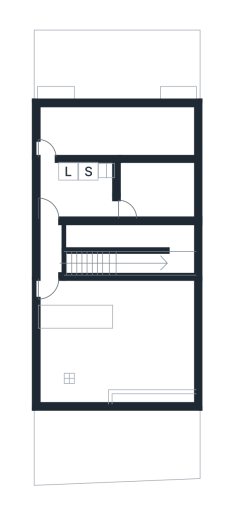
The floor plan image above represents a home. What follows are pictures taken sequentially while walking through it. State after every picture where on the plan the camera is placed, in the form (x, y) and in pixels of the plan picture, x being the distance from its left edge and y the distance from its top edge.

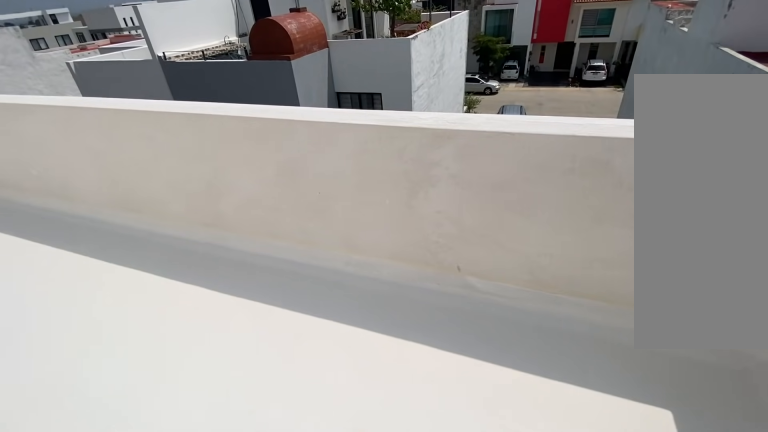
(164, 130)
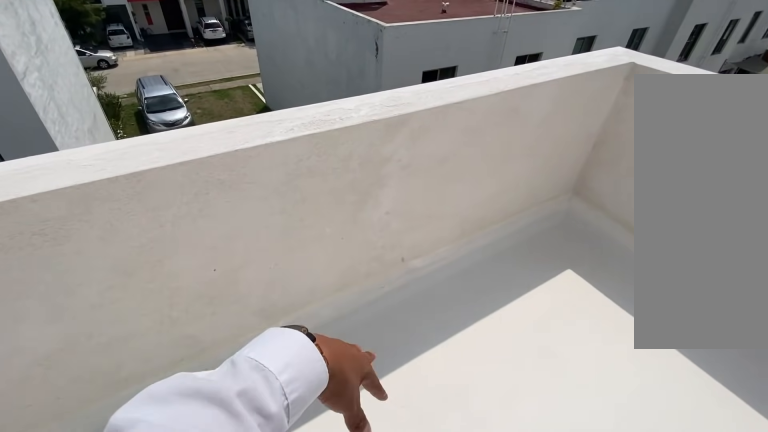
(163, 130)
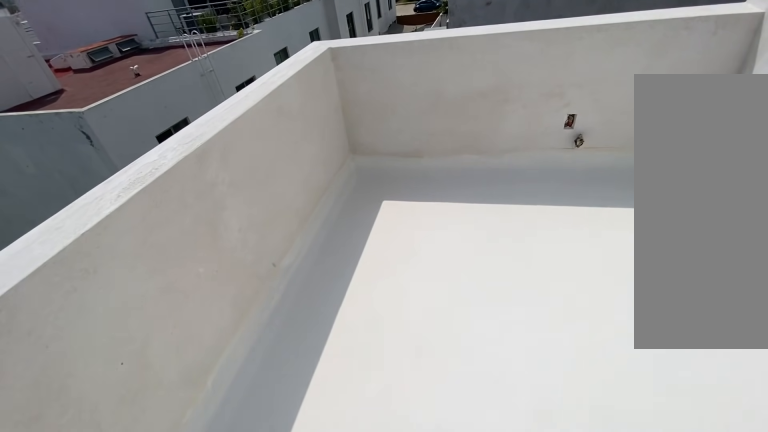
(152, 129)
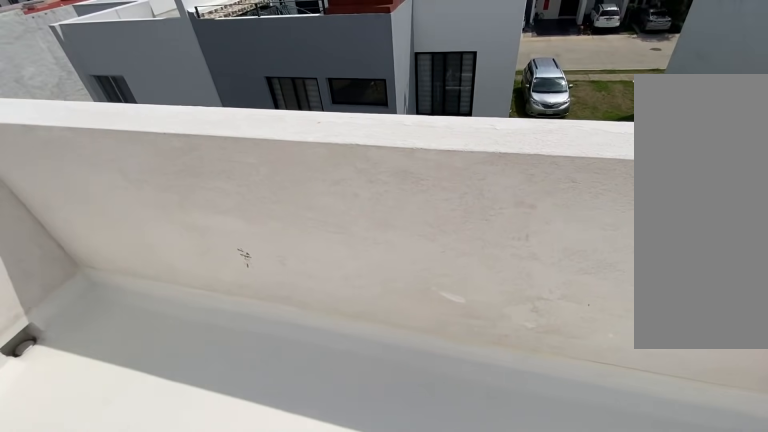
(87, 127)
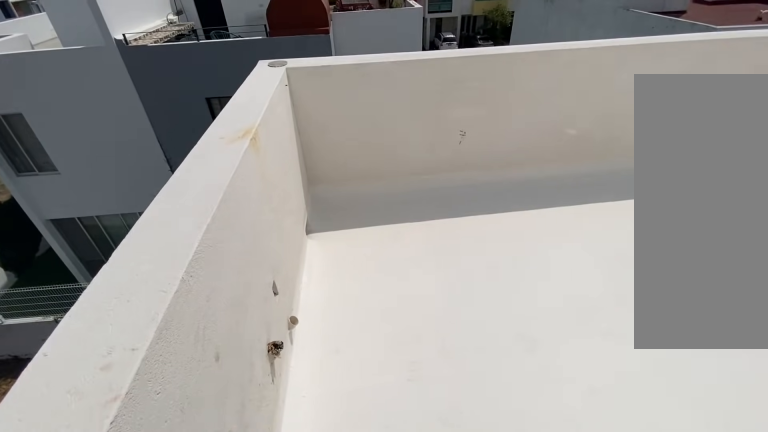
(49, 127)
